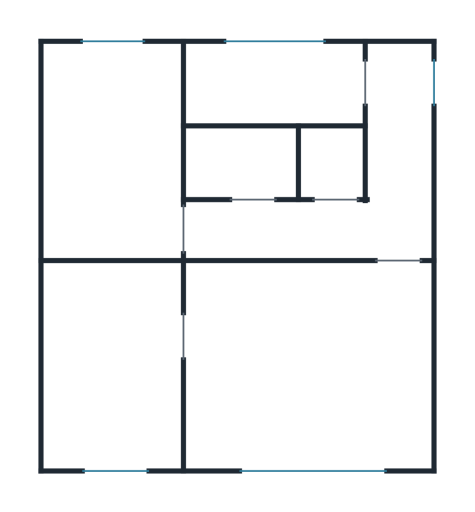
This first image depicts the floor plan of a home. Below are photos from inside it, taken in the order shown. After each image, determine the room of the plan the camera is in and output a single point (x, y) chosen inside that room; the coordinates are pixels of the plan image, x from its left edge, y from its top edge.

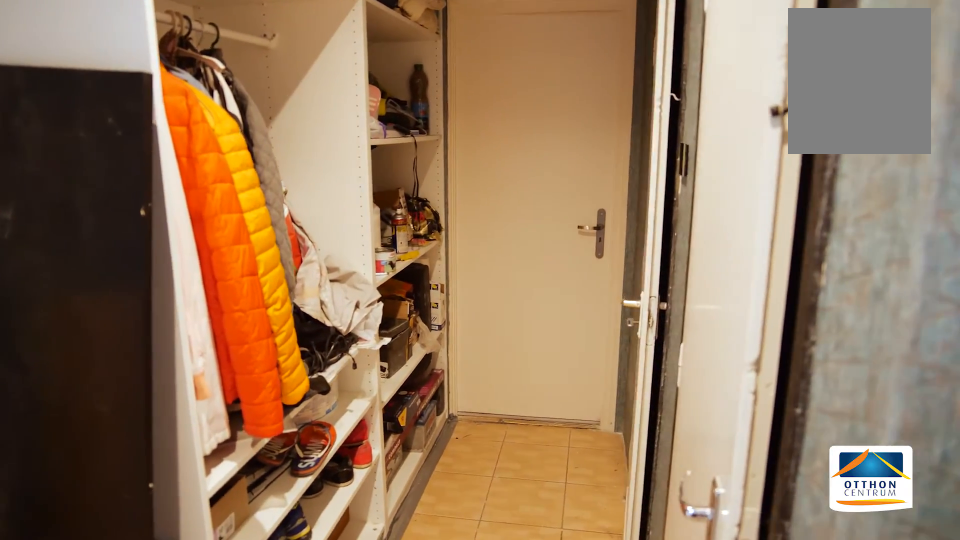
(246, 233)
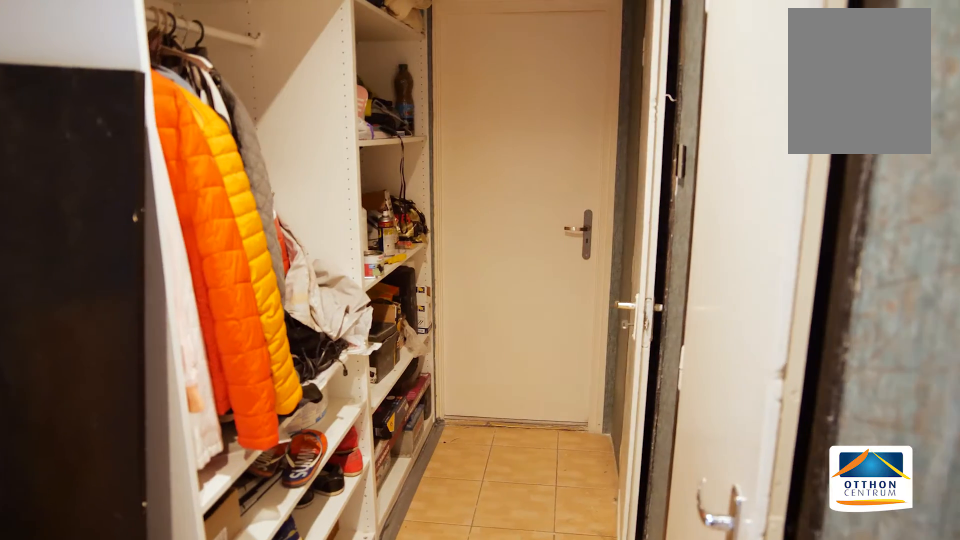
(232, 233)
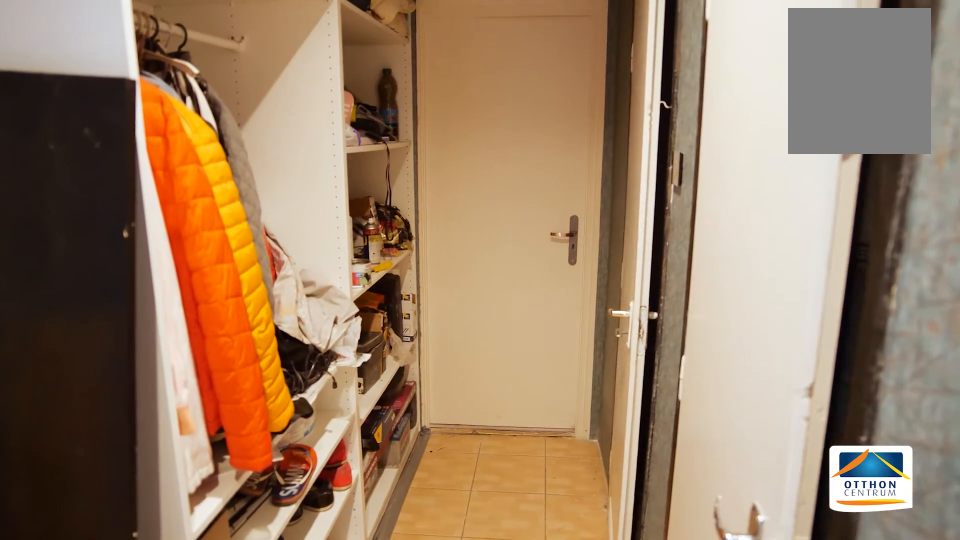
(219, 233)
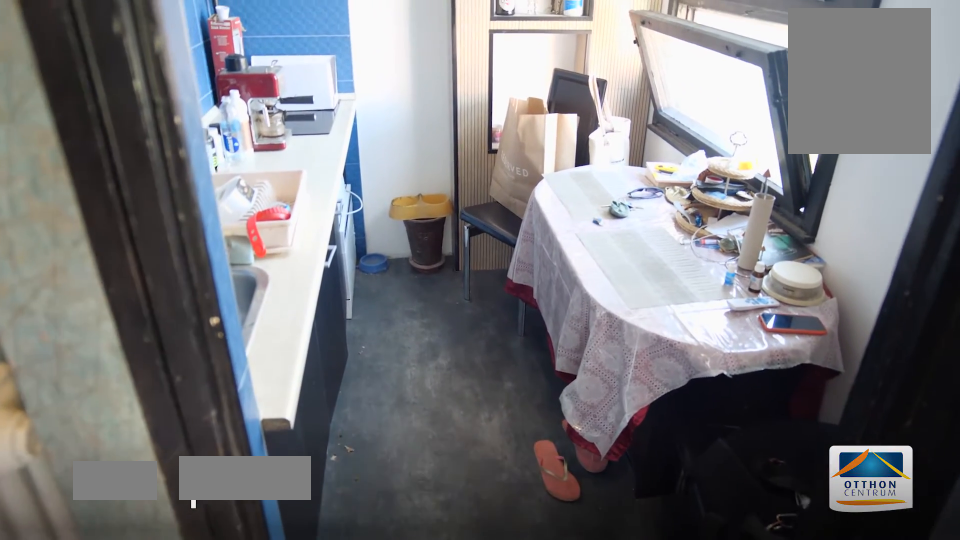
(278, 88)
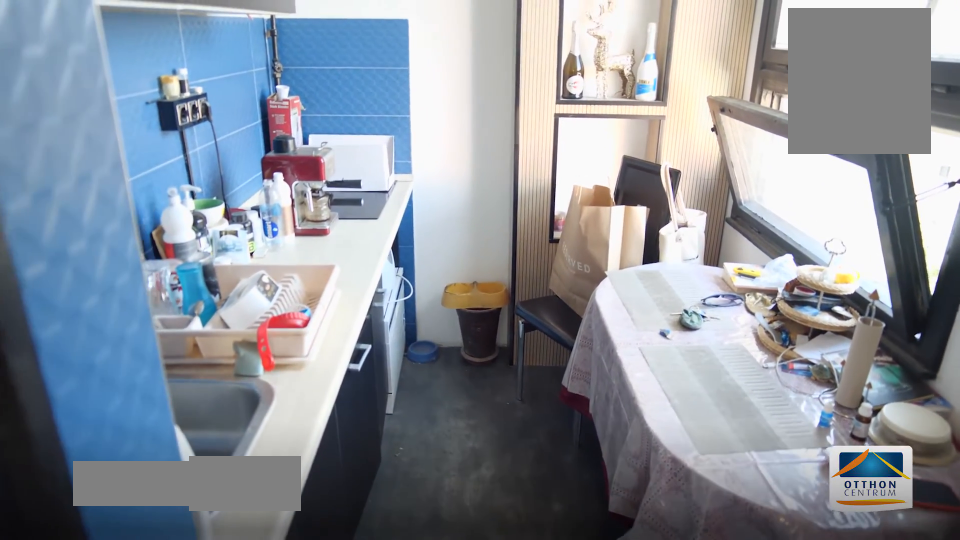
(278, 88)
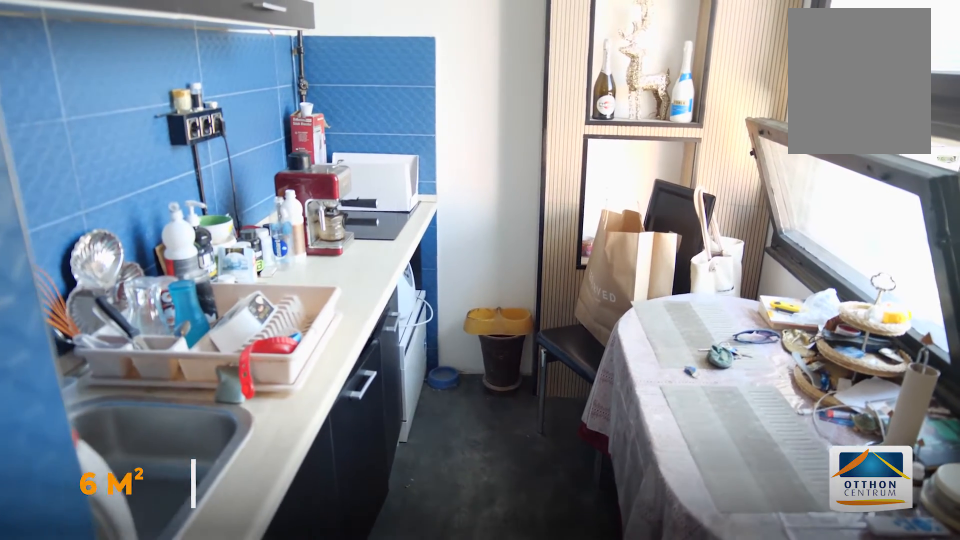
(278, 88)
